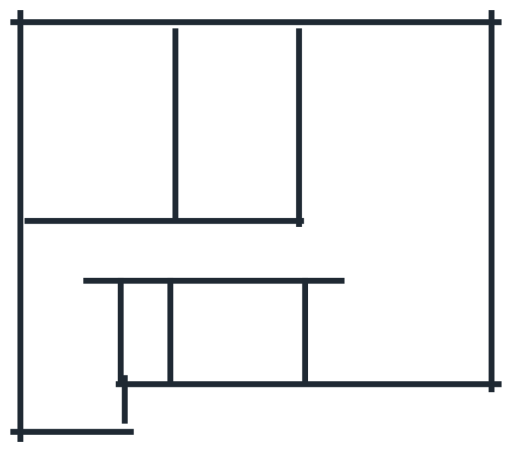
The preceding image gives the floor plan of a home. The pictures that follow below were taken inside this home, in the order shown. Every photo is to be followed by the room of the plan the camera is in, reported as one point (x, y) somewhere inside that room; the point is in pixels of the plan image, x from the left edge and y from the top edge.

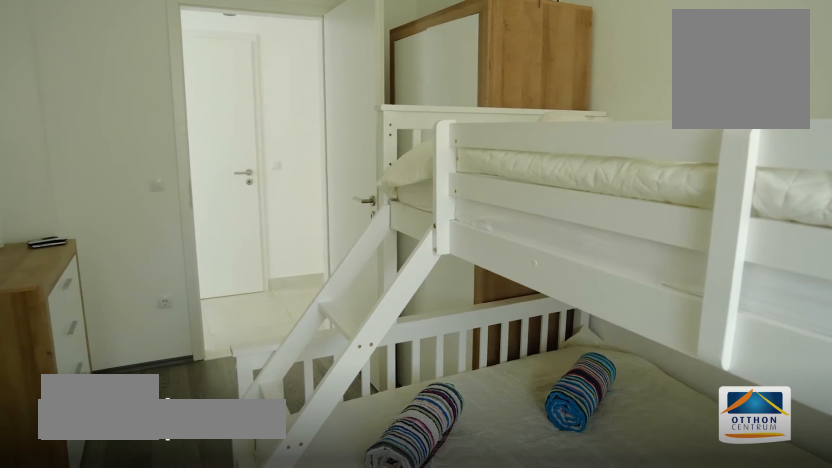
(237, 123)
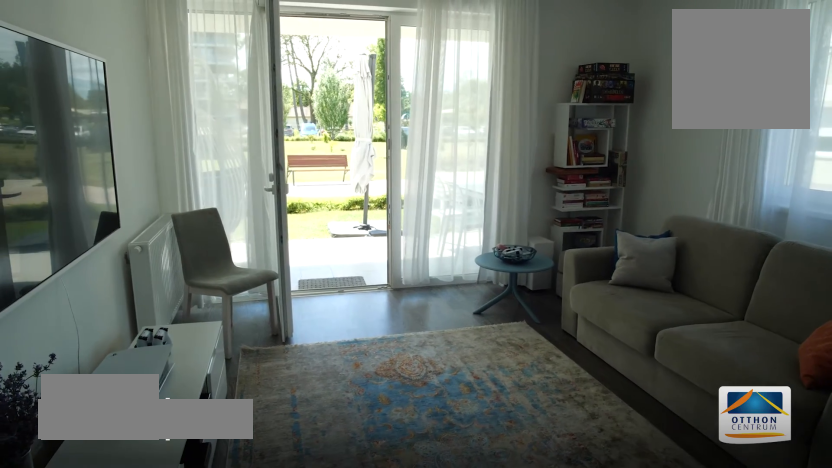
(394, 123)
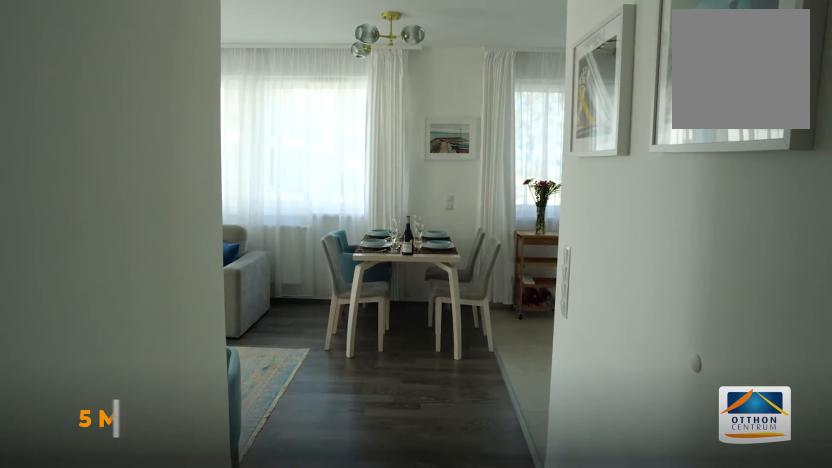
(394, 241)
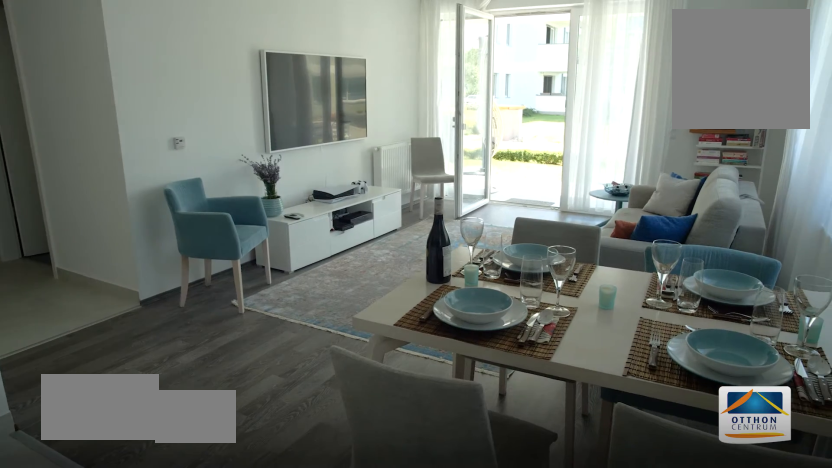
(394, 241)
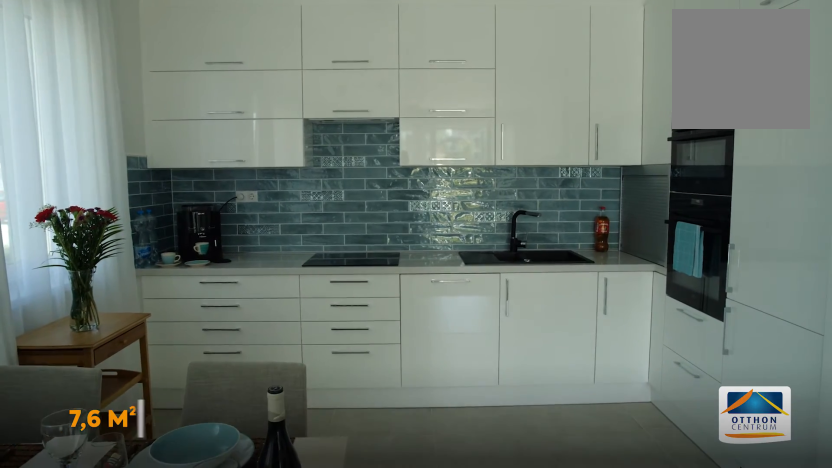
(394, 324)
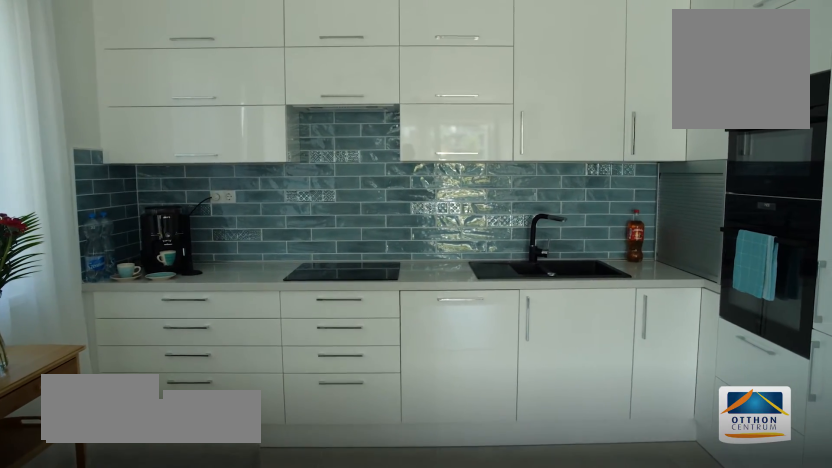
(394, 324)
